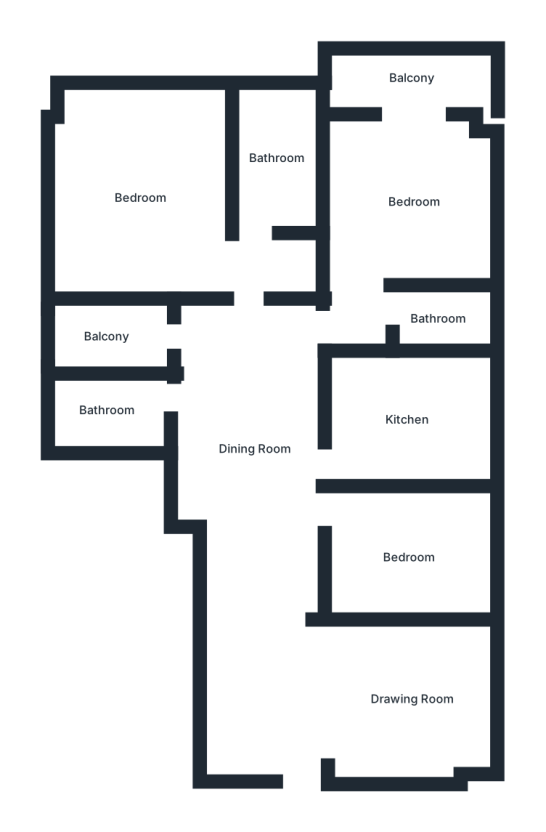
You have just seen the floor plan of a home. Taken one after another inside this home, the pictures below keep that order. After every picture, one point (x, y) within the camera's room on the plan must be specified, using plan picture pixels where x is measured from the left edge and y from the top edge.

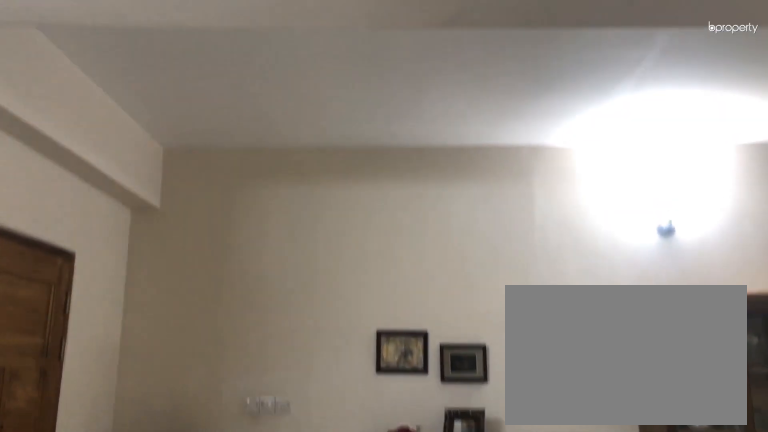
(411, 698)
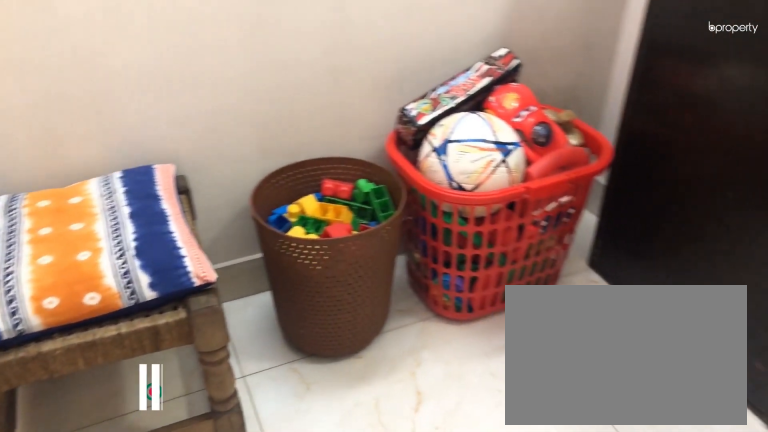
(406, 555)
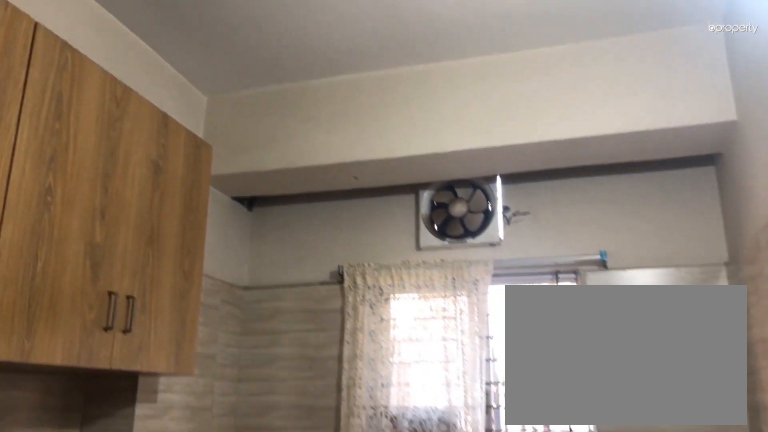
(406, 417)
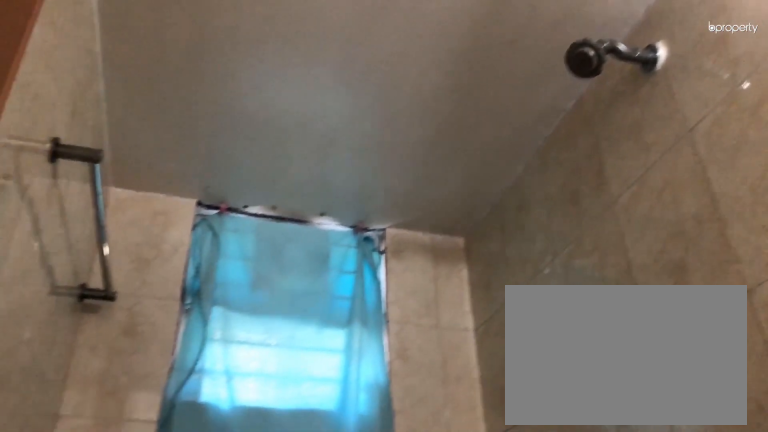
(440, 320)
